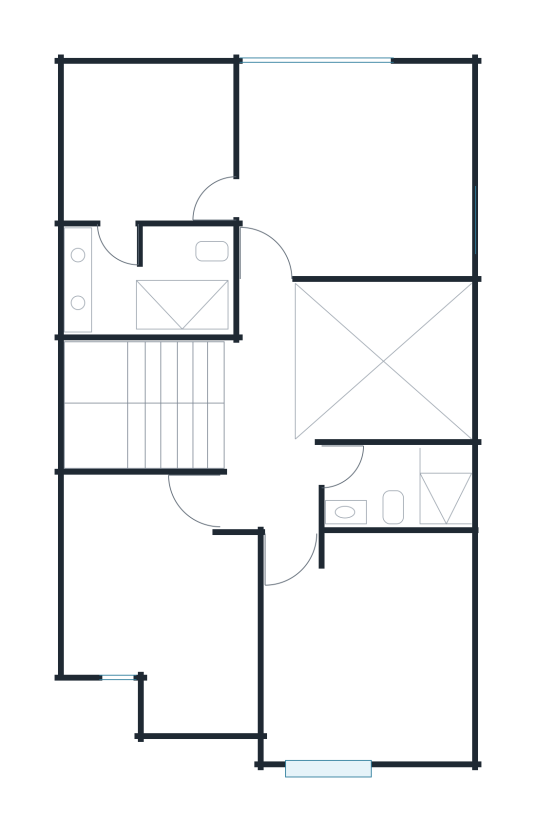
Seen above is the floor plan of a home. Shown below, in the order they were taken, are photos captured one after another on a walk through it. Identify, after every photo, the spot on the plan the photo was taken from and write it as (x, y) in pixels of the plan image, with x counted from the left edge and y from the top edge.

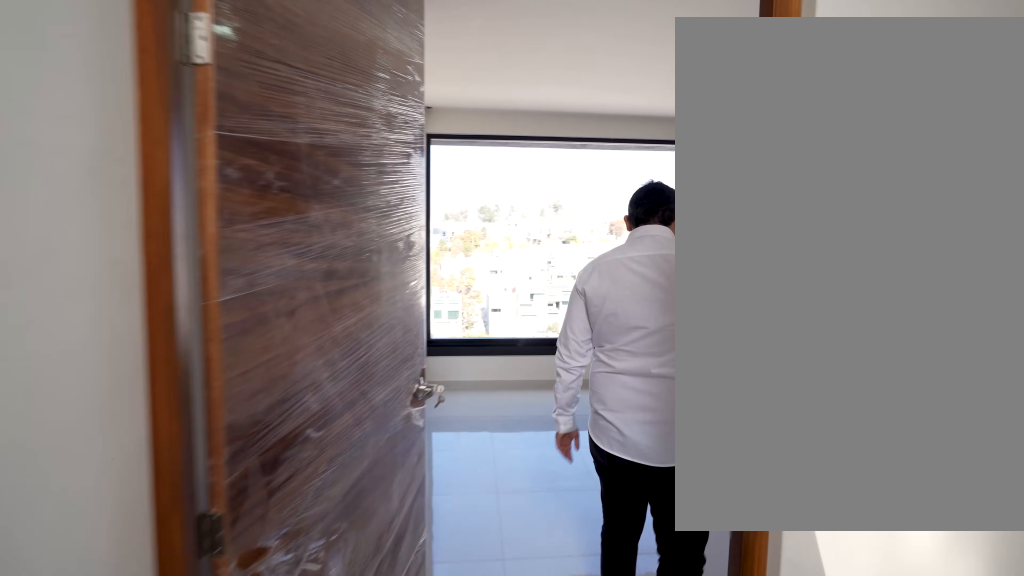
(305, 205)
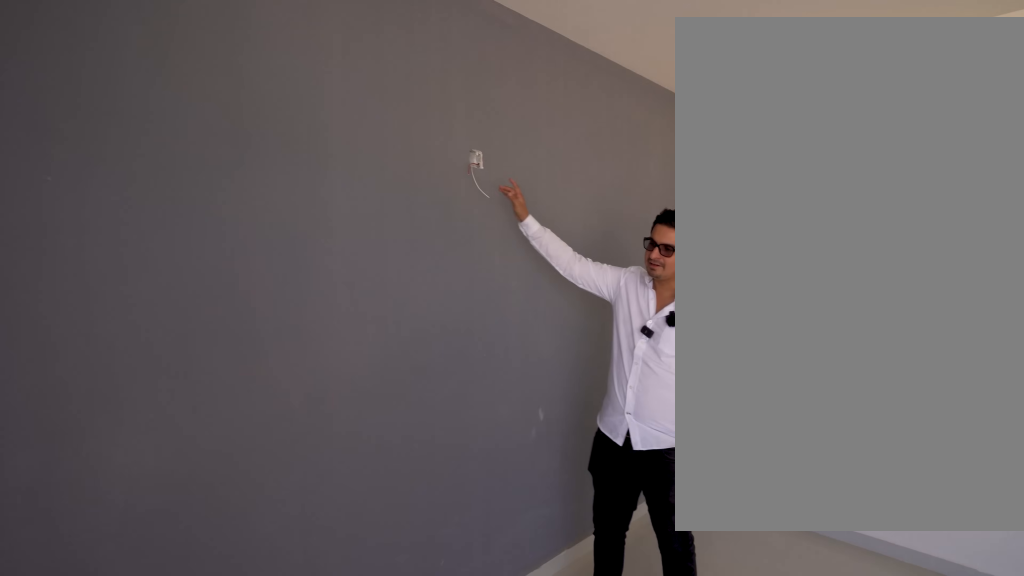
(298, 170)
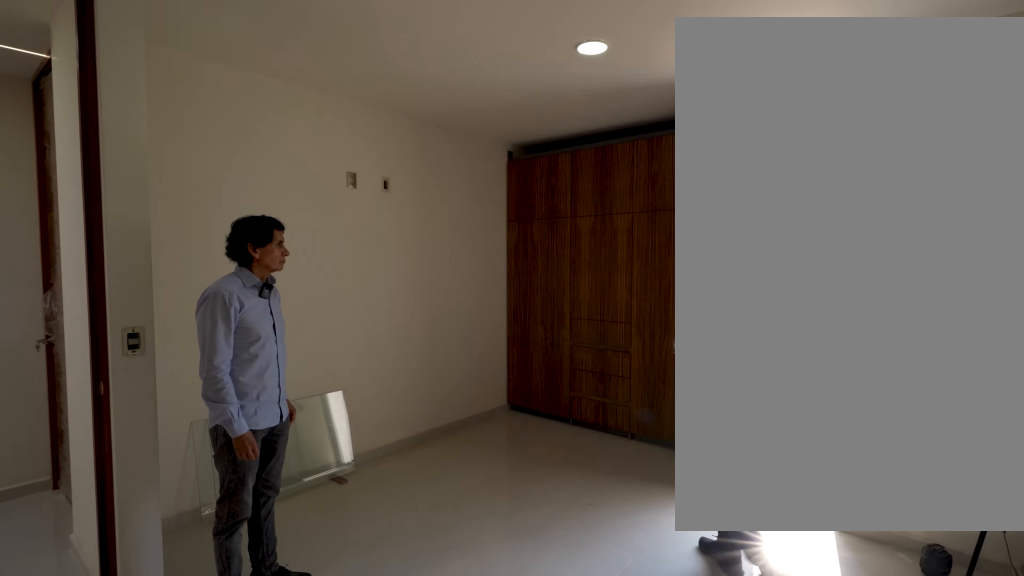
(98, 499)
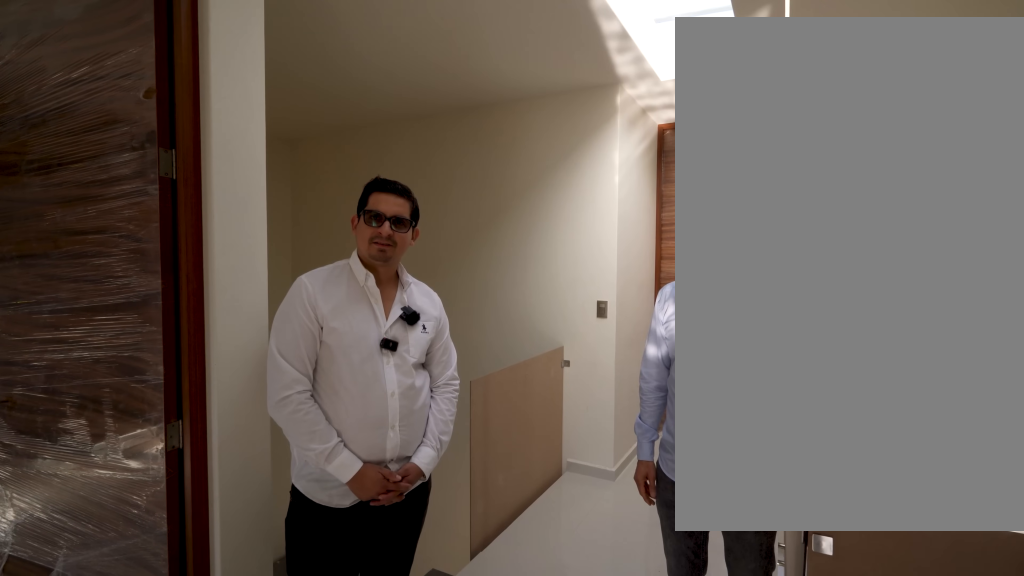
(290, 548)
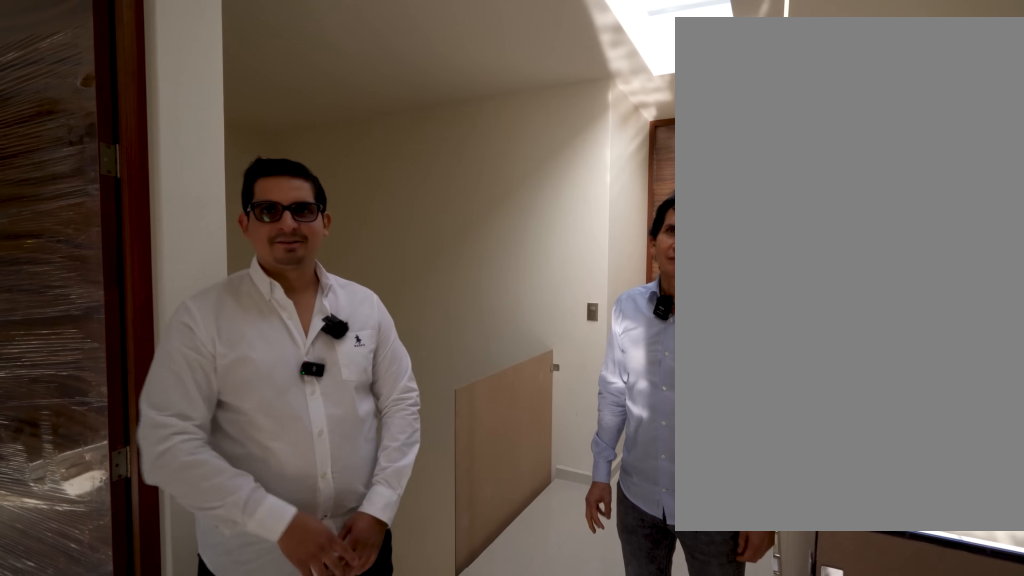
(290, 548)
